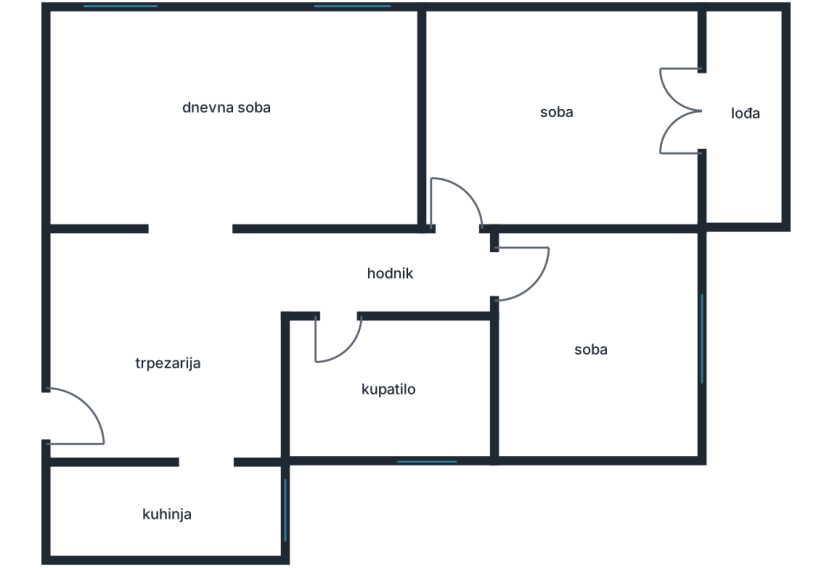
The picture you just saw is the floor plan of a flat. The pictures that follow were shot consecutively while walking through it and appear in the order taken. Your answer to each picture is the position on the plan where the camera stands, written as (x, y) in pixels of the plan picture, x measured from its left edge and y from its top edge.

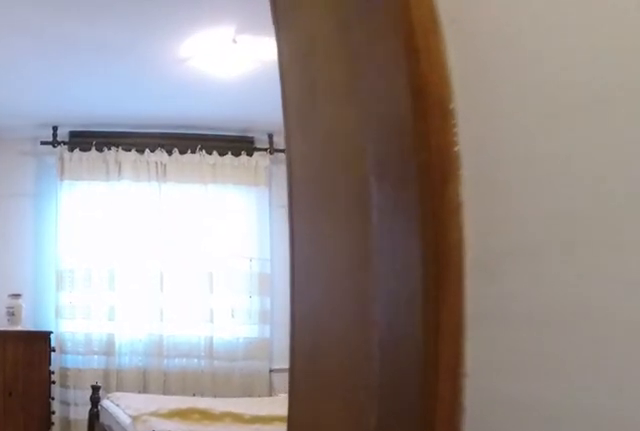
(409, 280)
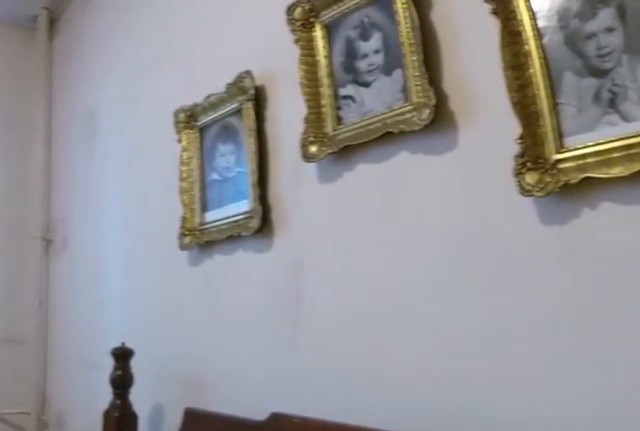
(513, 393)
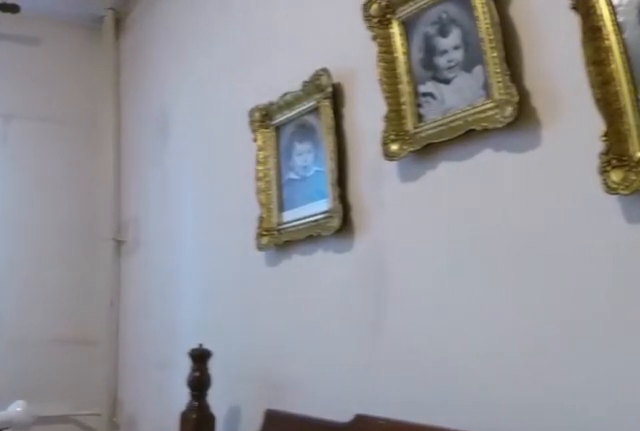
(513, 397)
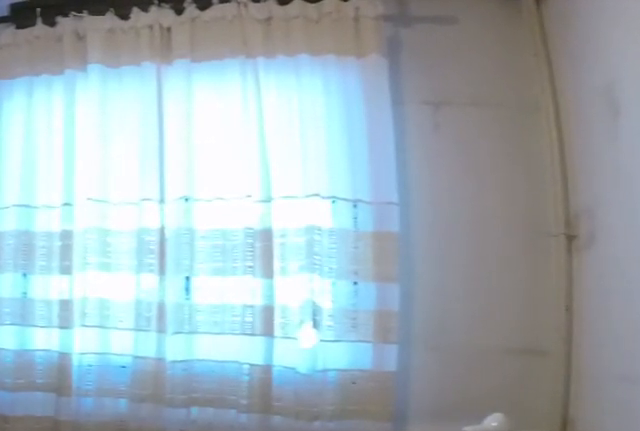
(514, 404)
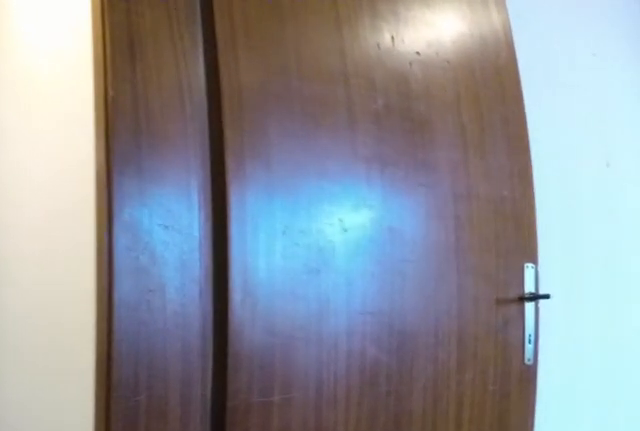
(487, 283)
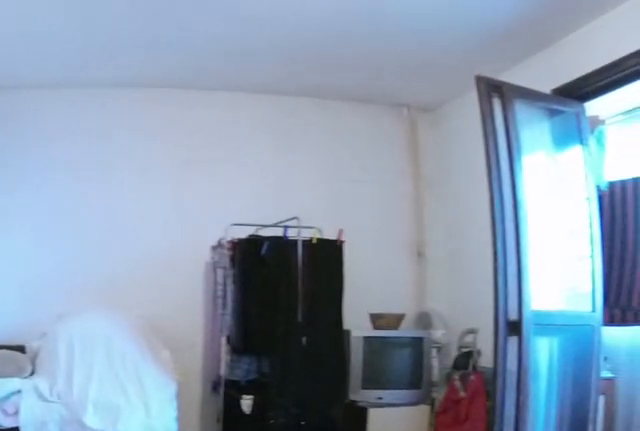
(468, 263)
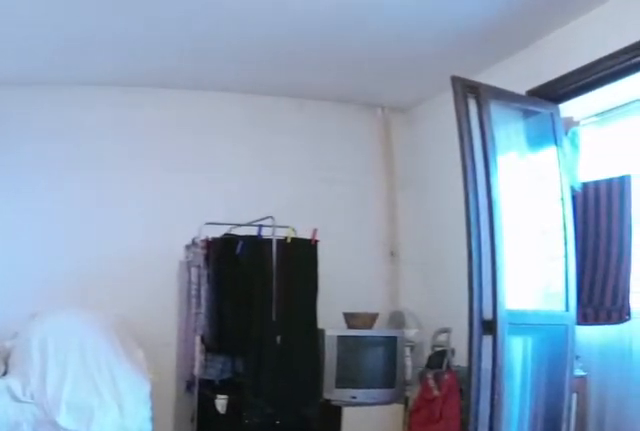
(468, 260)
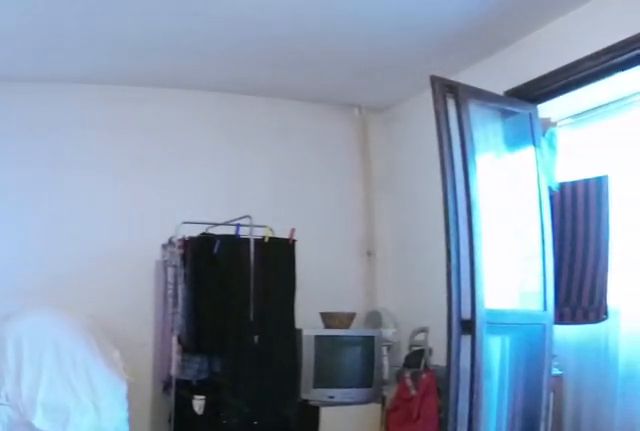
(463, 256)
